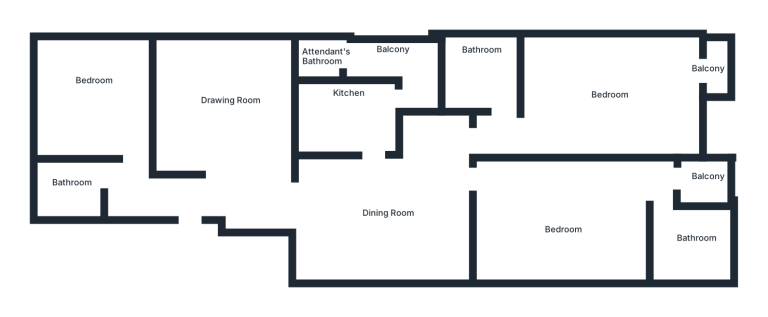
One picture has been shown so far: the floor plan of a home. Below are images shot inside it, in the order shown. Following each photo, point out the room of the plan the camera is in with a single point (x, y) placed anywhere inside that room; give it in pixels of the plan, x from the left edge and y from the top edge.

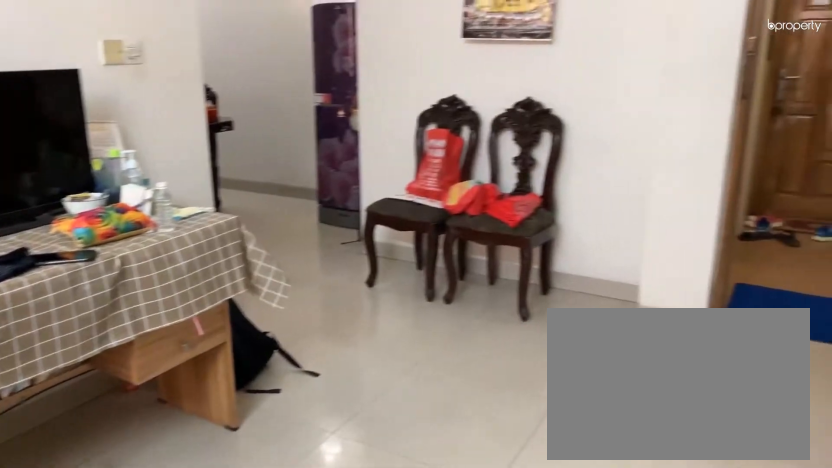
(225, 121)
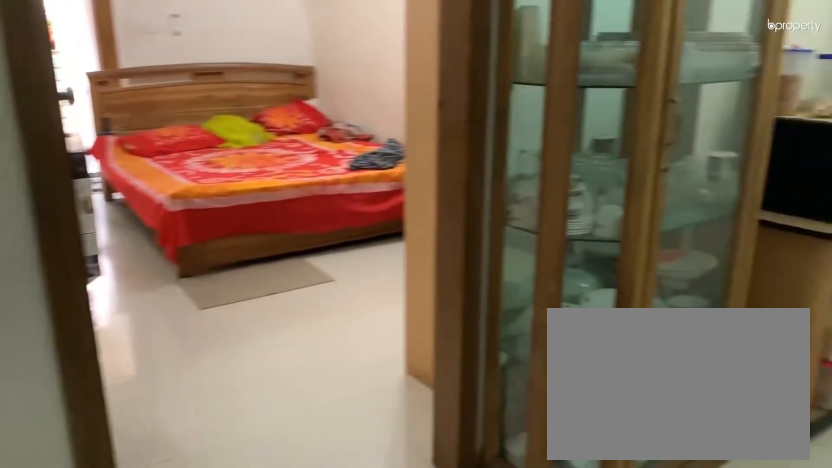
(384, 221)
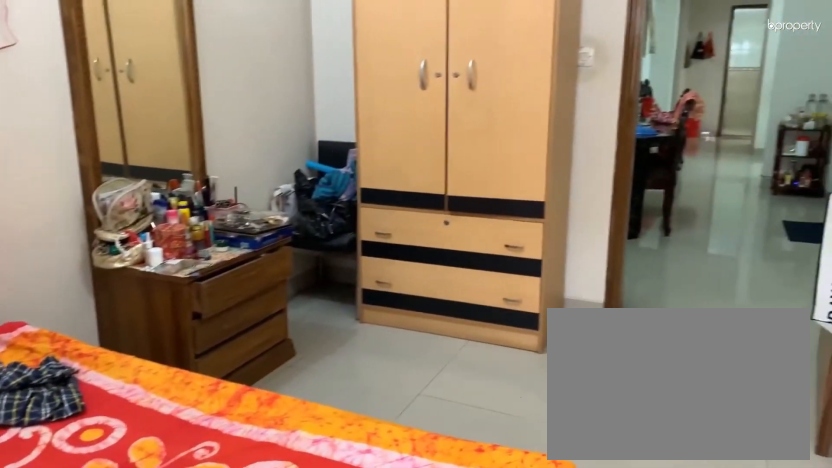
(569, 212)
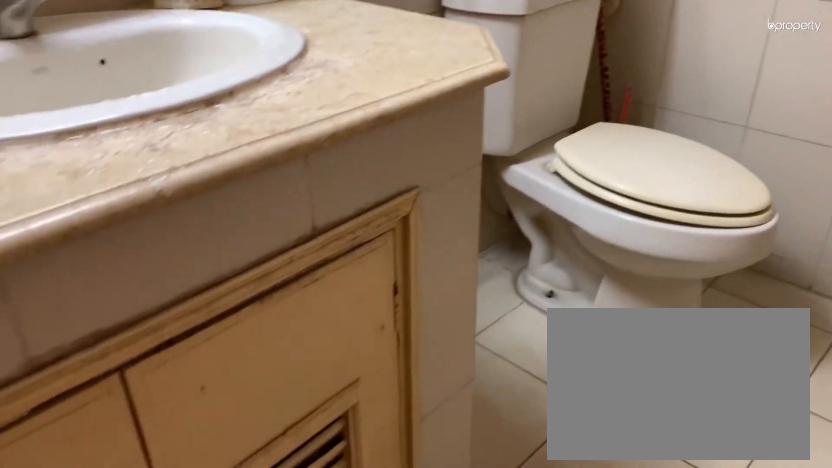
(476, 74)
